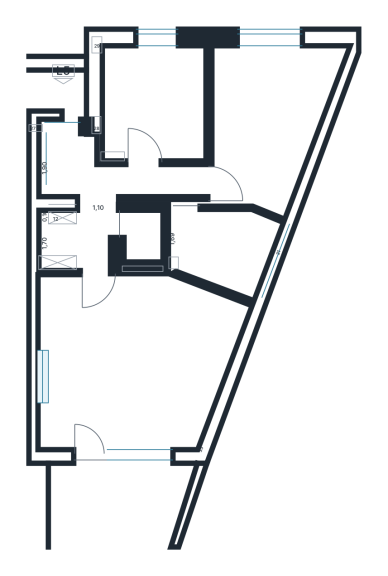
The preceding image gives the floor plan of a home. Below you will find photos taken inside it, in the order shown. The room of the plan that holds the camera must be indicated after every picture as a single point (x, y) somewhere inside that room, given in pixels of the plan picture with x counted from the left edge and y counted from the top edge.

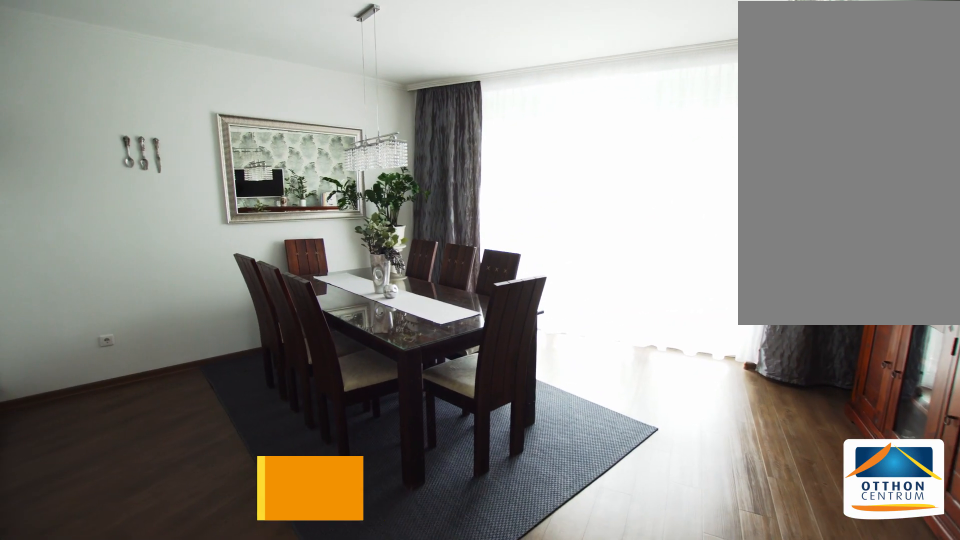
(134, 363)
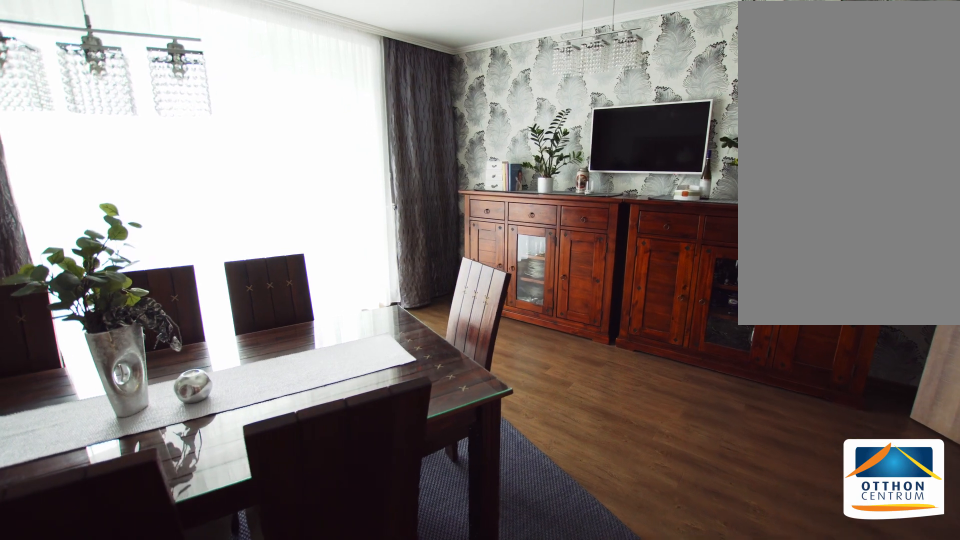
(135, 362)
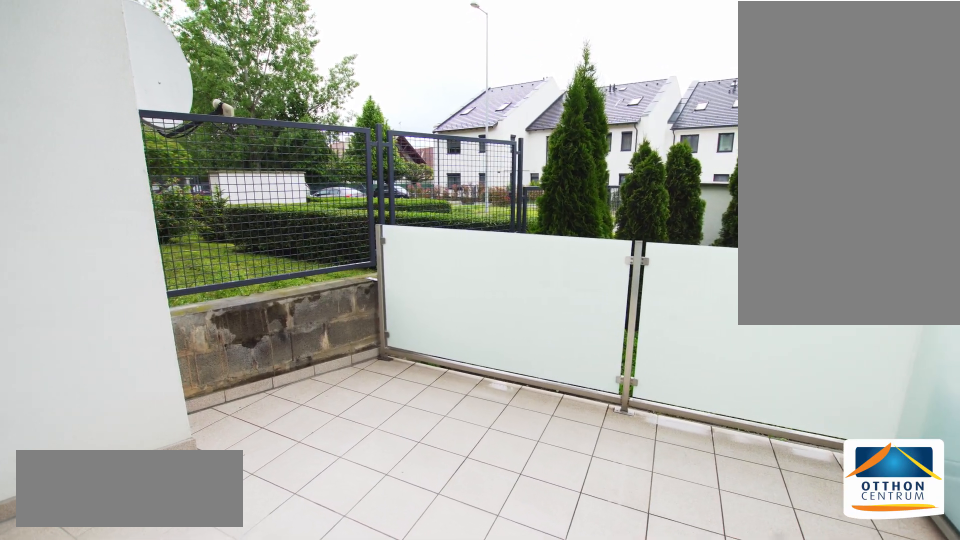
(135, 507)
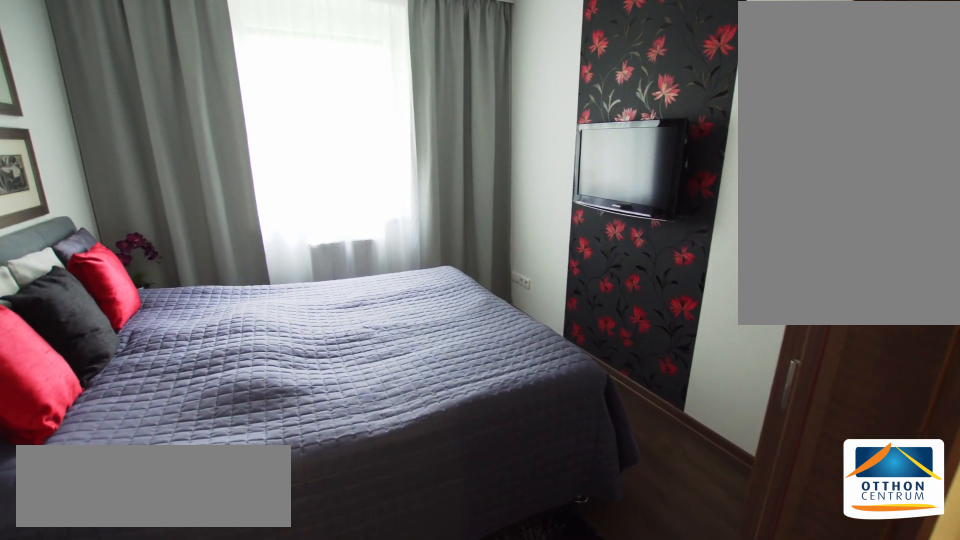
(153, 106)
